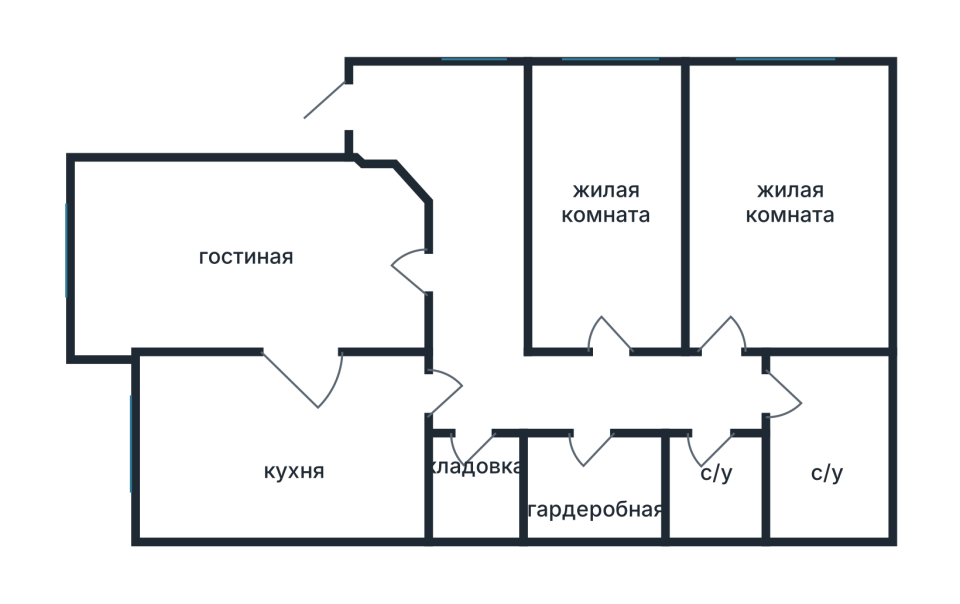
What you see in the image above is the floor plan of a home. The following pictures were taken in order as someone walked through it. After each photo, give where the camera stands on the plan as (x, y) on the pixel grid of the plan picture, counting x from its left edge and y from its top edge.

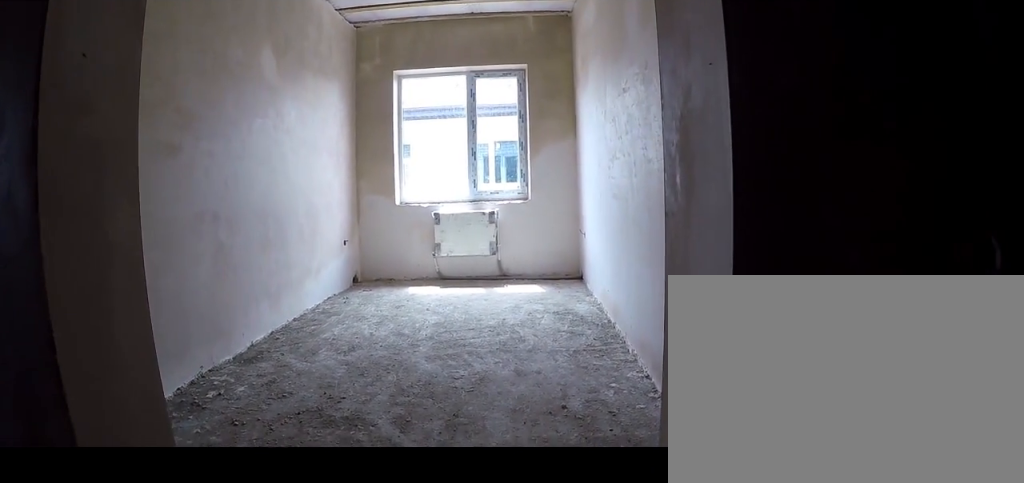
(623, 368)
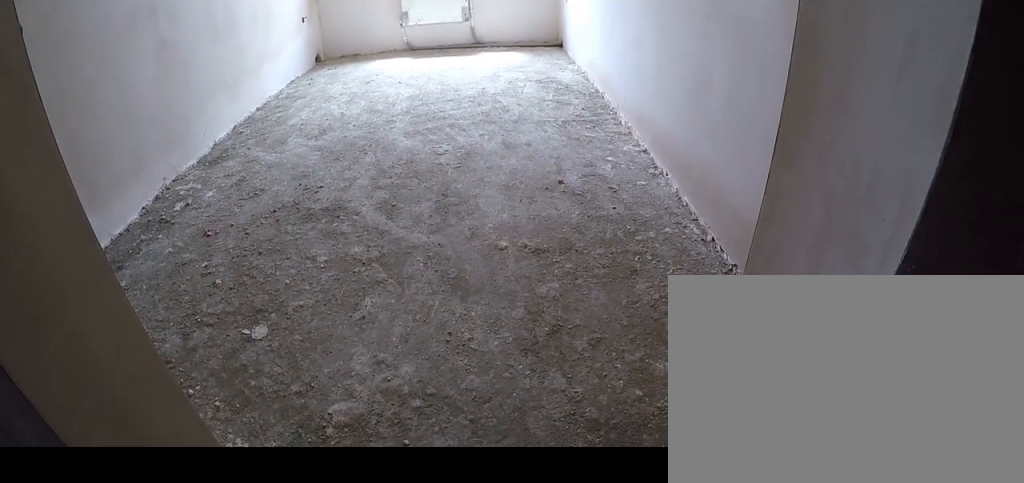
(613, 358)
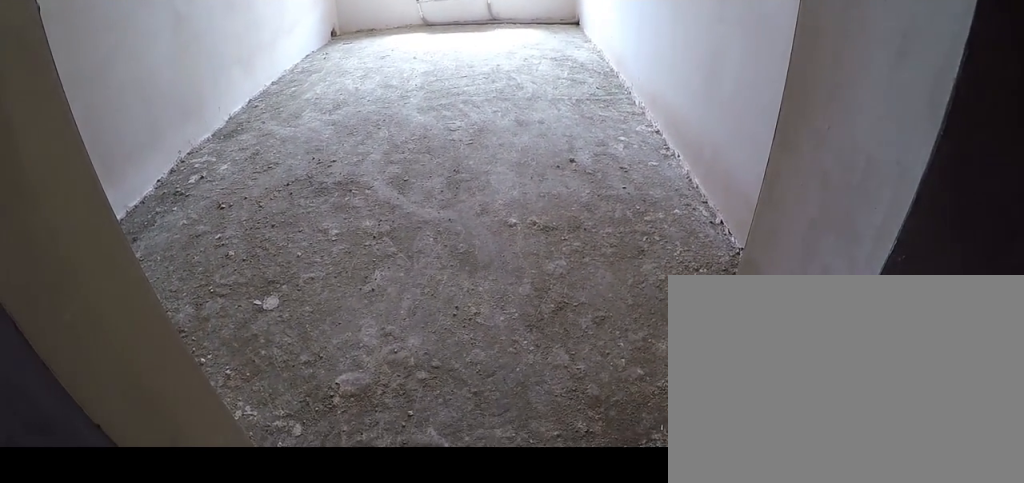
(613, 358)
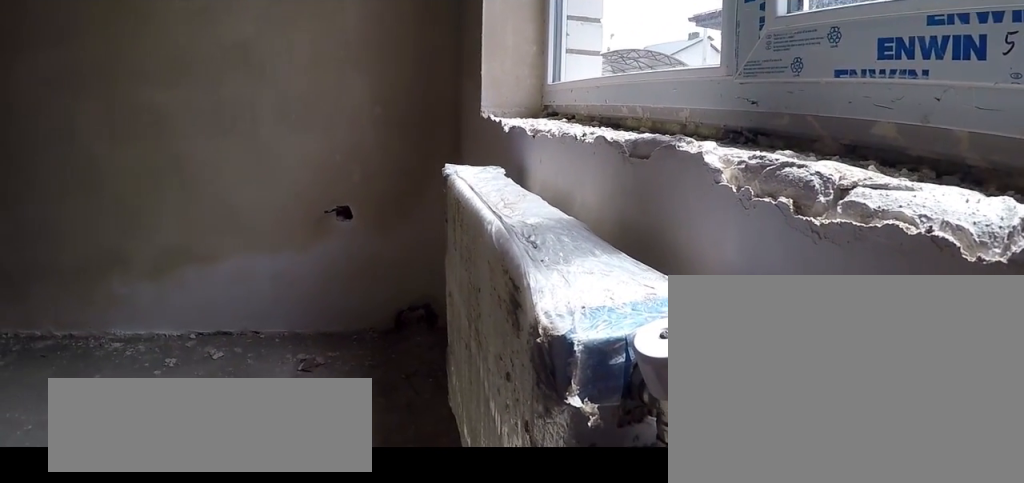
(658, 95)
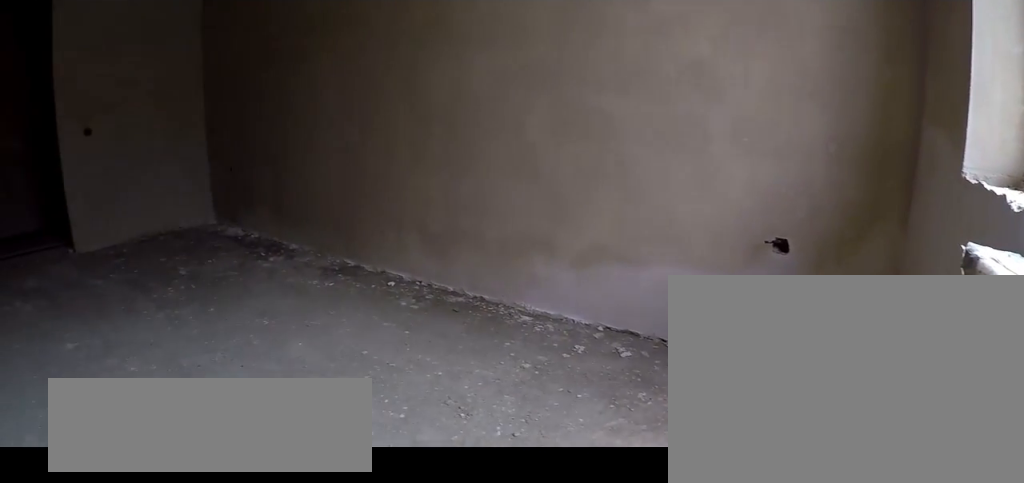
(658, 95)
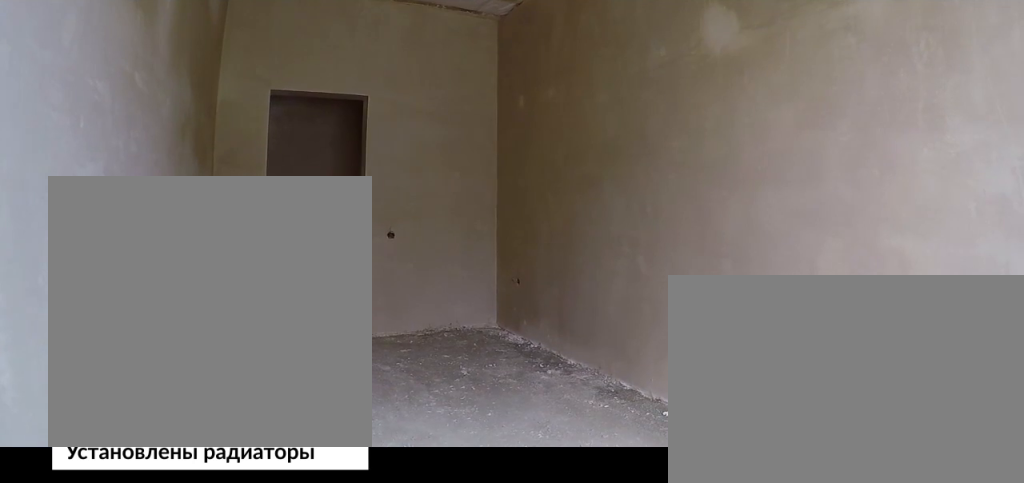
(648, 139)
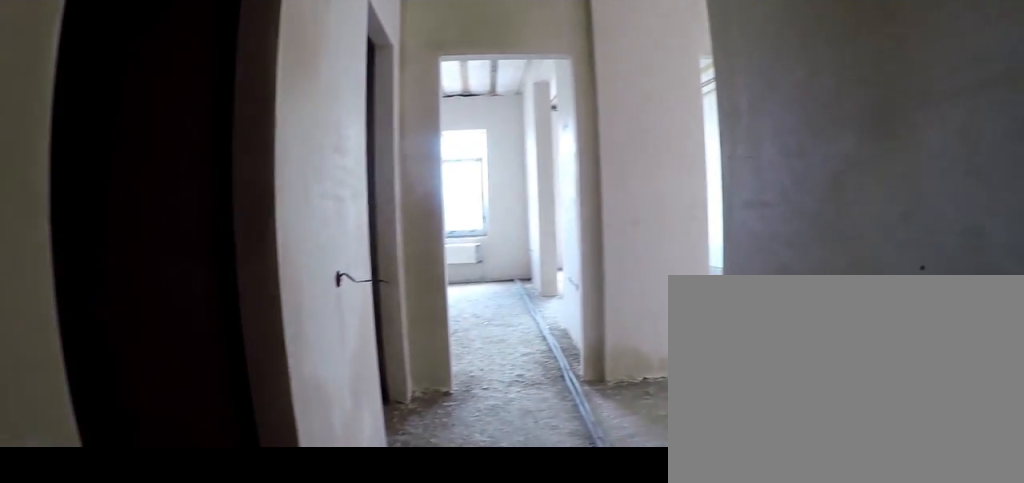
(513, 380)
